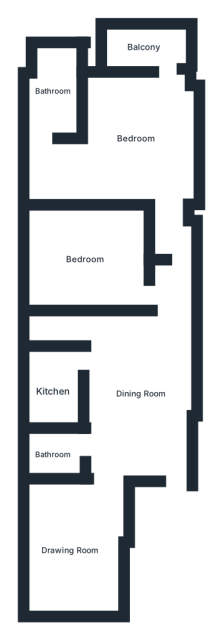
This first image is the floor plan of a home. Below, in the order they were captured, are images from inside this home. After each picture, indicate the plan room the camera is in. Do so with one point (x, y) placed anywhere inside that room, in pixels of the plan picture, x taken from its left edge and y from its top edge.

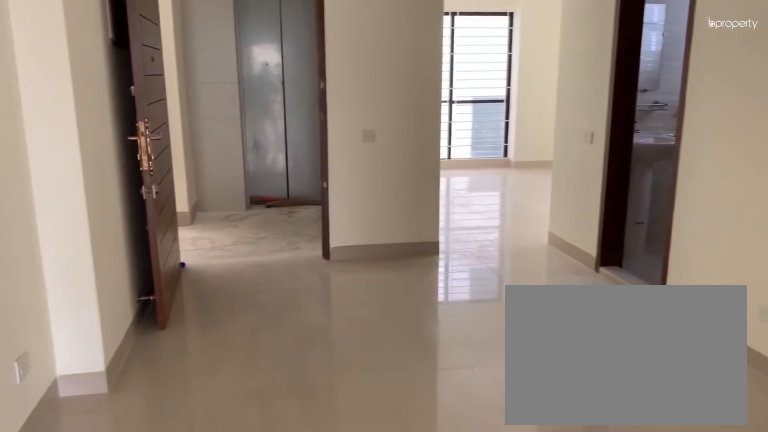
(140, 388)
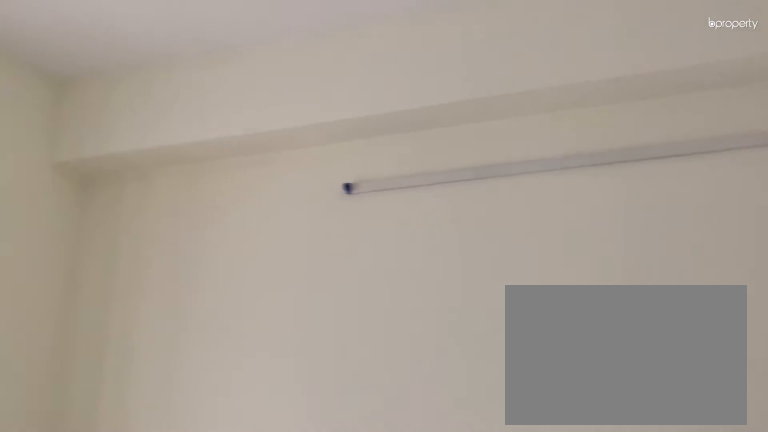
(70, 550)
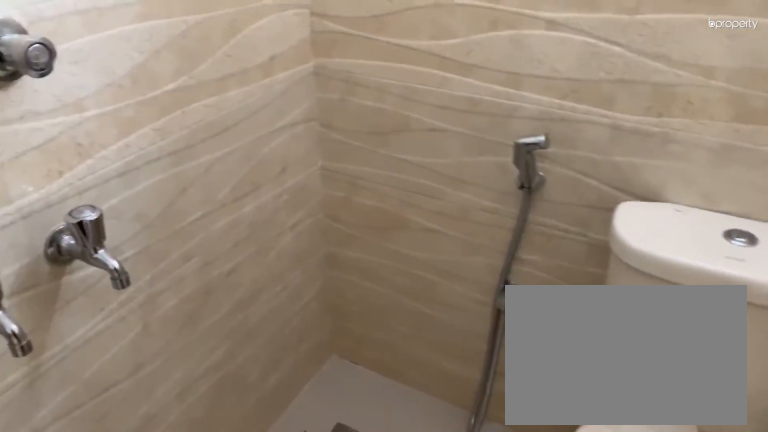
(54, 453)
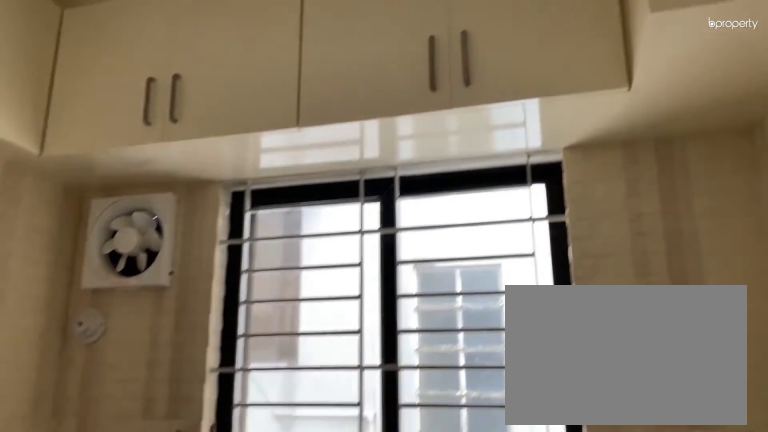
(53, 388)
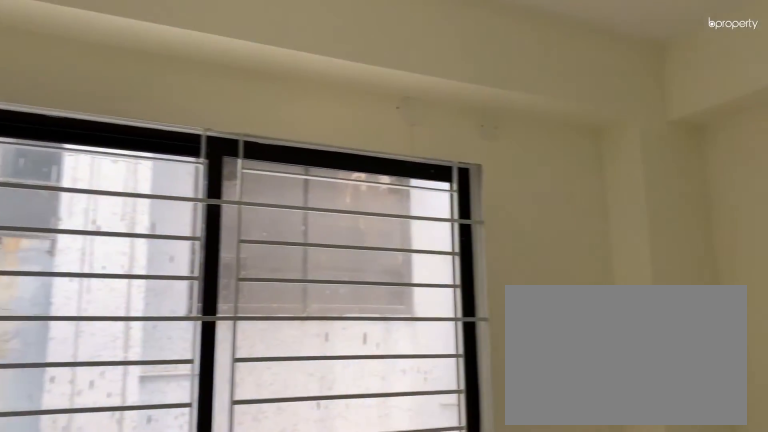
(85, 259)
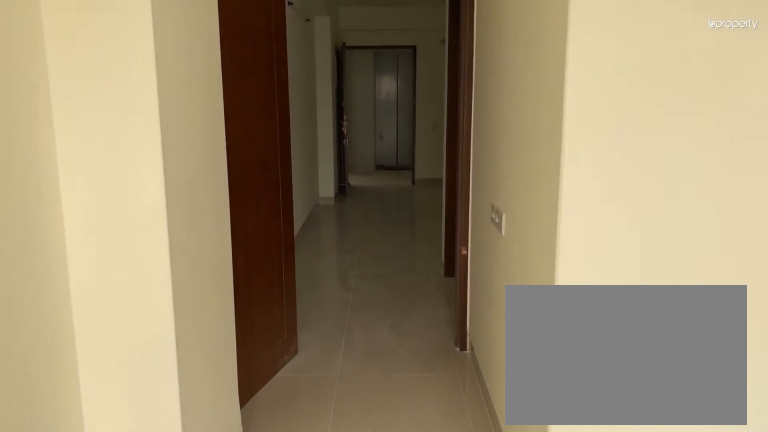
(132, 135)
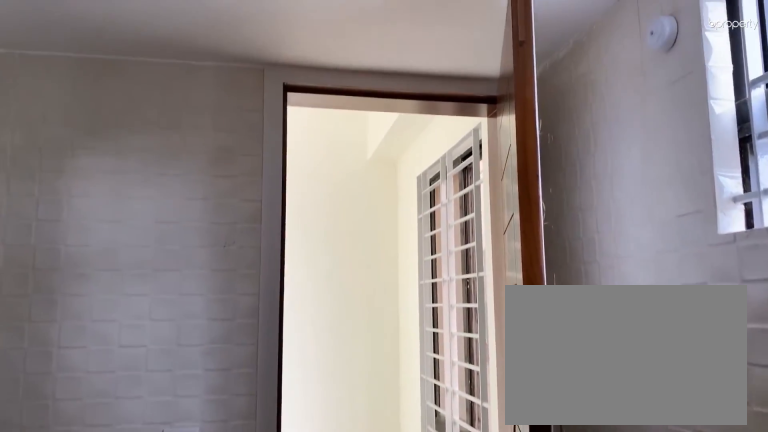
(51, 90)
